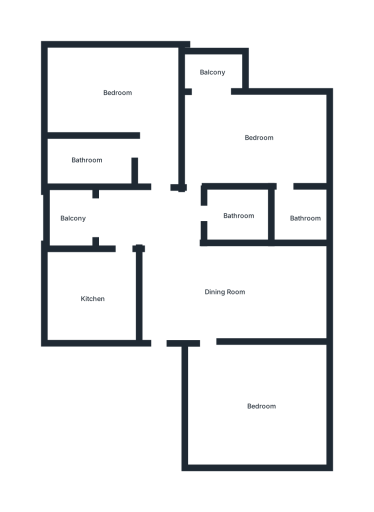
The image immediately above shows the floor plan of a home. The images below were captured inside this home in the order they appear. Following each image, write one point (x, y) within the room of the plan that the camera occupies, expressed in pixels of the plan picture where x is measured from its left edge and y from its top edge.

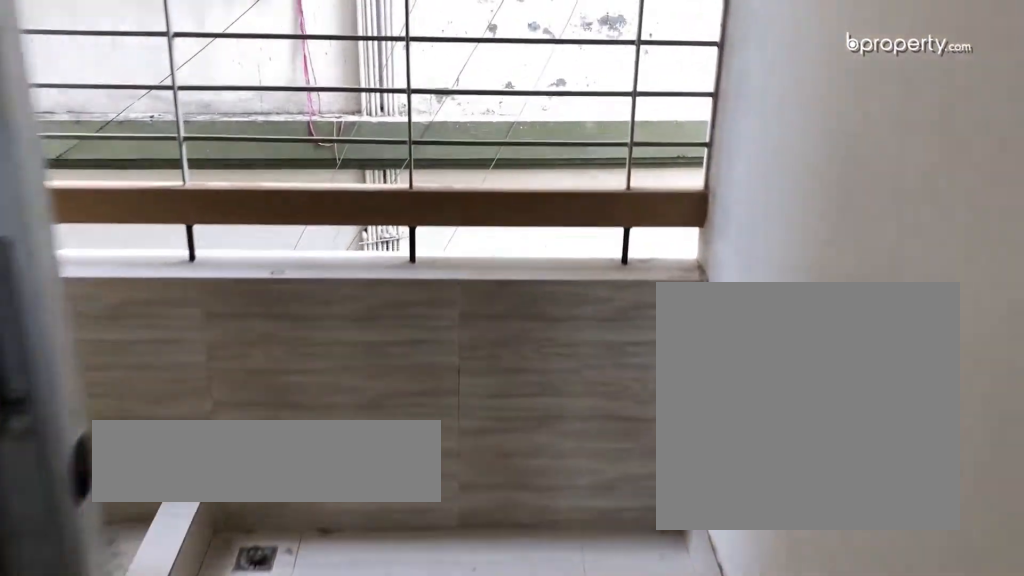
(74, 219)
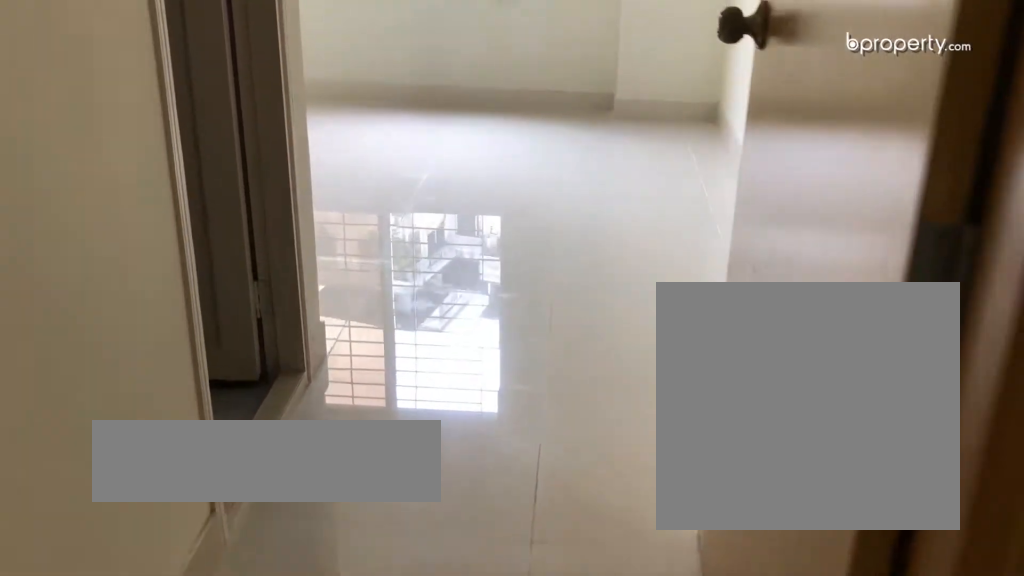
(118, 93)
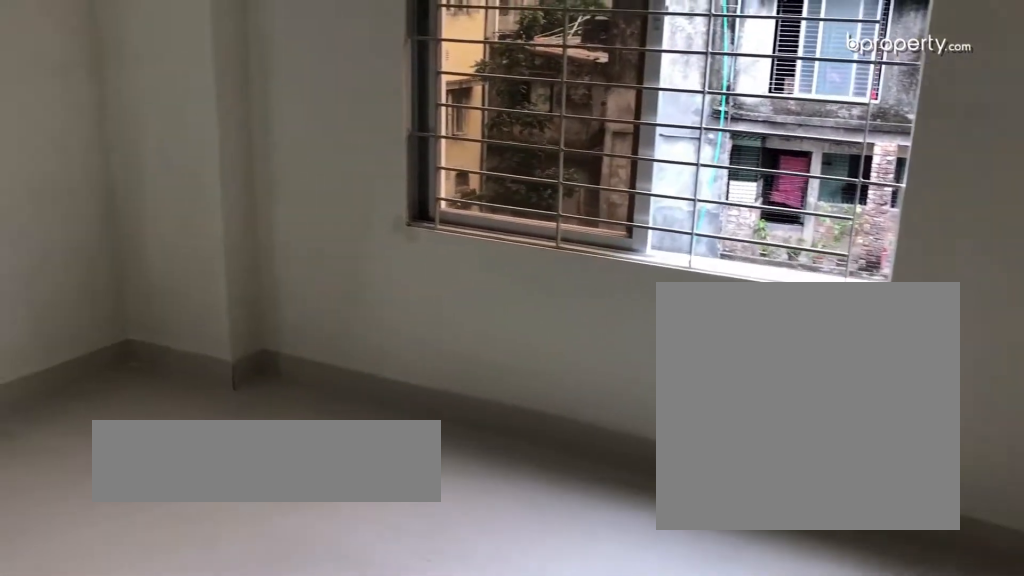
(118, 93)
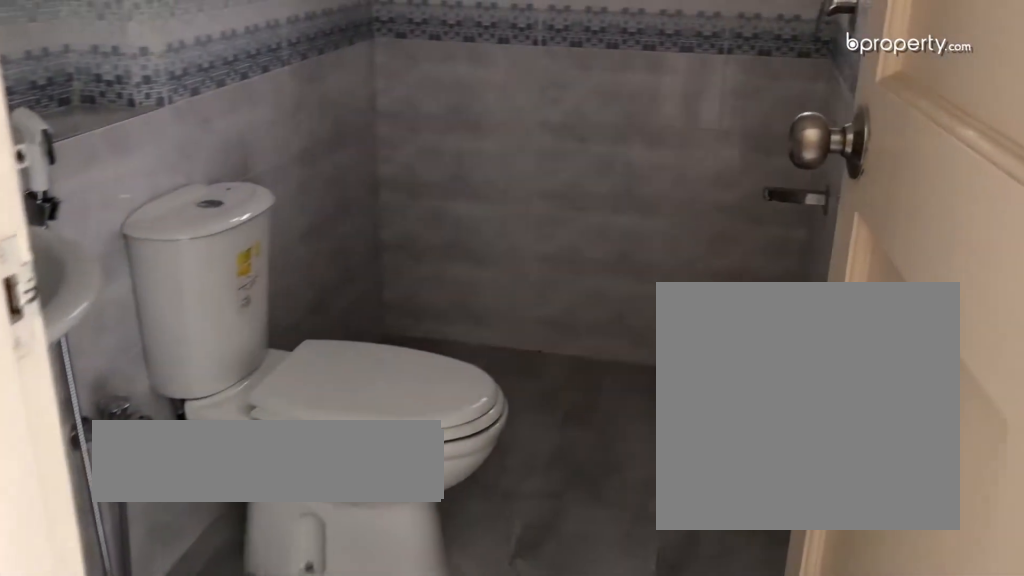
(86, 156)
